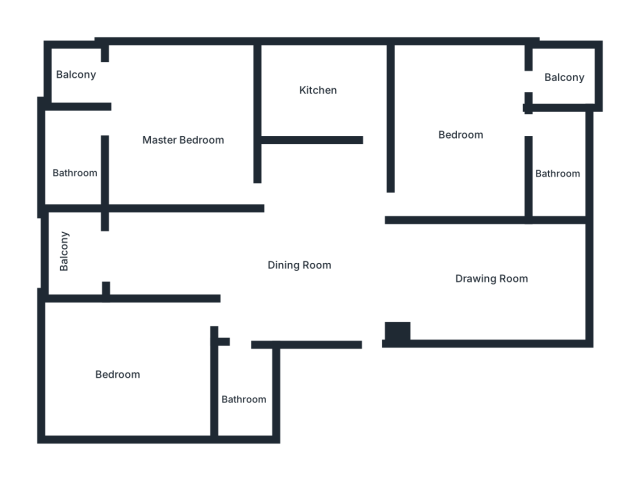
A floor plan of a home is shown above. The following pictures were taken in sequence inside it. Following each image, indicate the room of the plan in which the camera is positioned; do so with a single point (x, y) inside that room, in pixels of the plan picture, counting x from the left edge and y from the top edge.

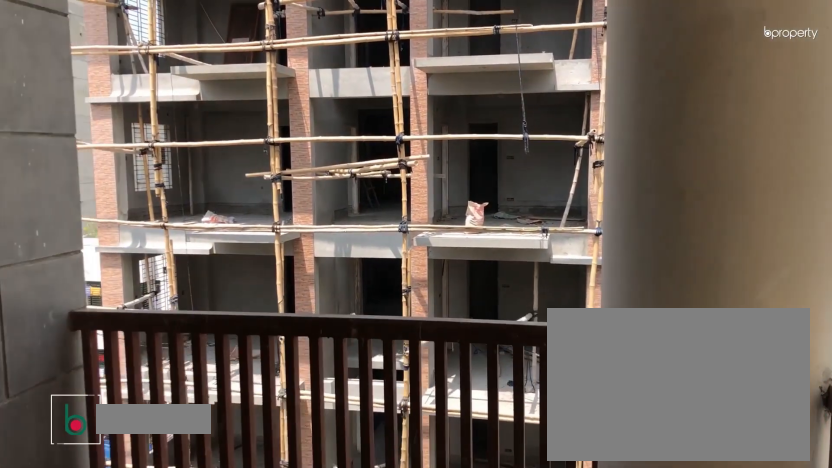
(81, 75)
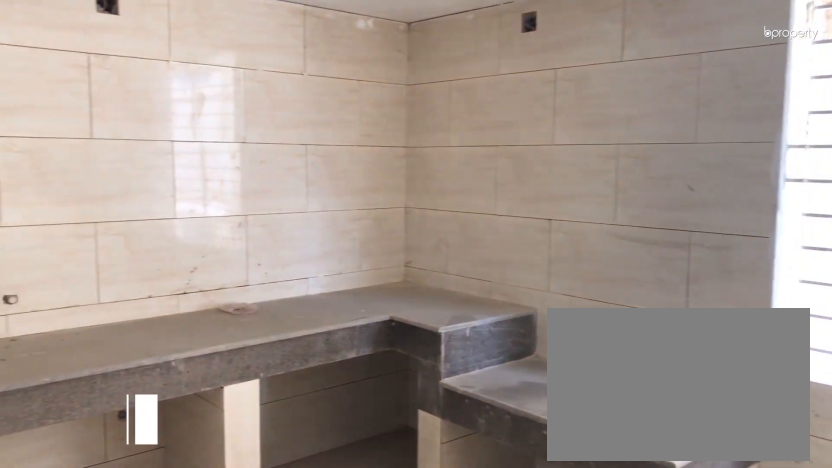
(314, 86)
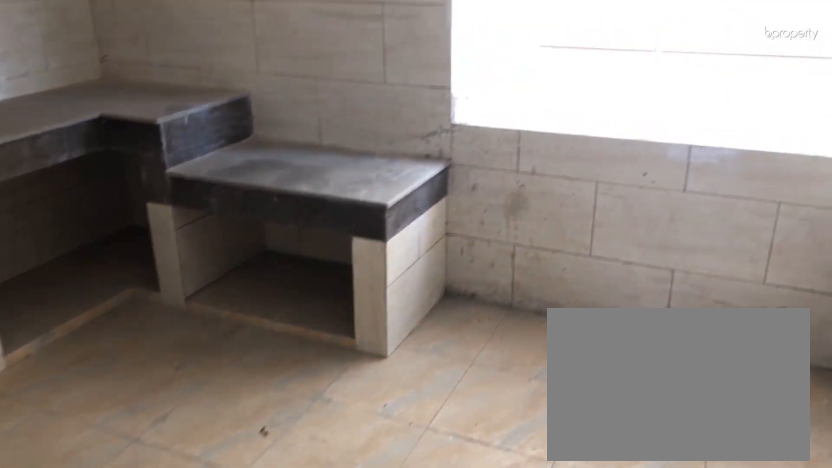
(314, 86)
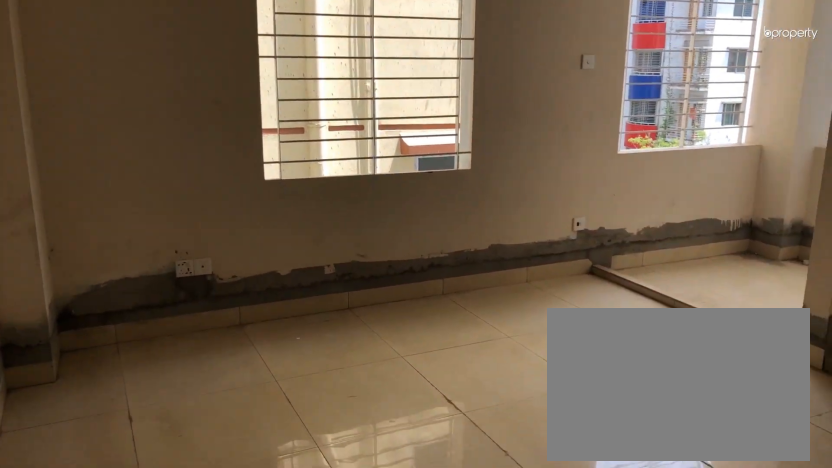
(460, 123)
